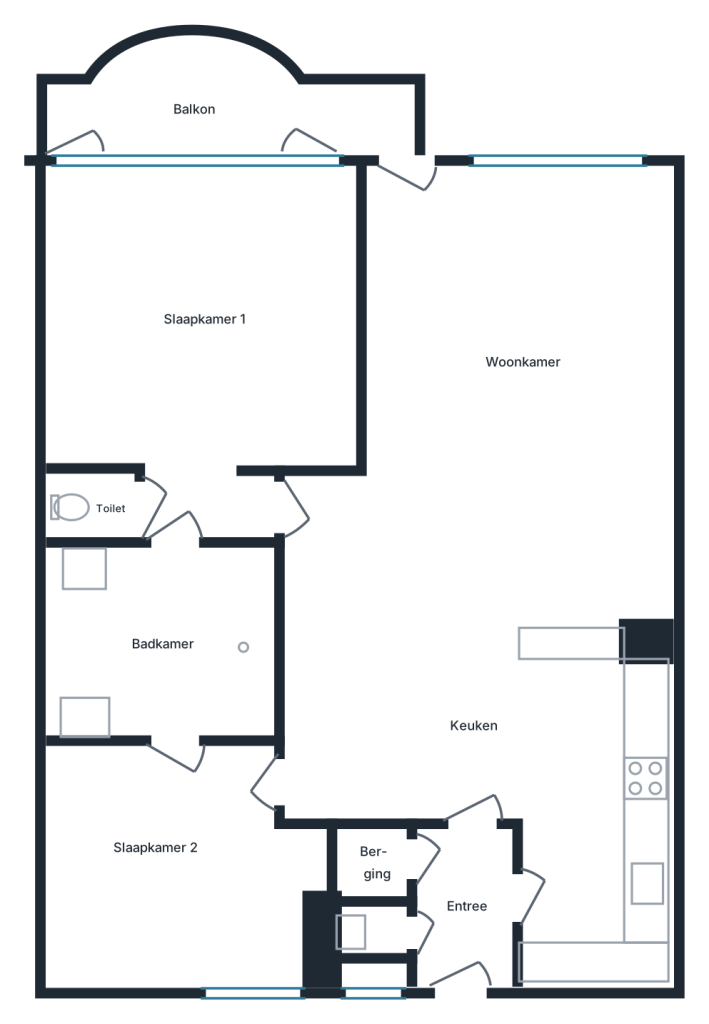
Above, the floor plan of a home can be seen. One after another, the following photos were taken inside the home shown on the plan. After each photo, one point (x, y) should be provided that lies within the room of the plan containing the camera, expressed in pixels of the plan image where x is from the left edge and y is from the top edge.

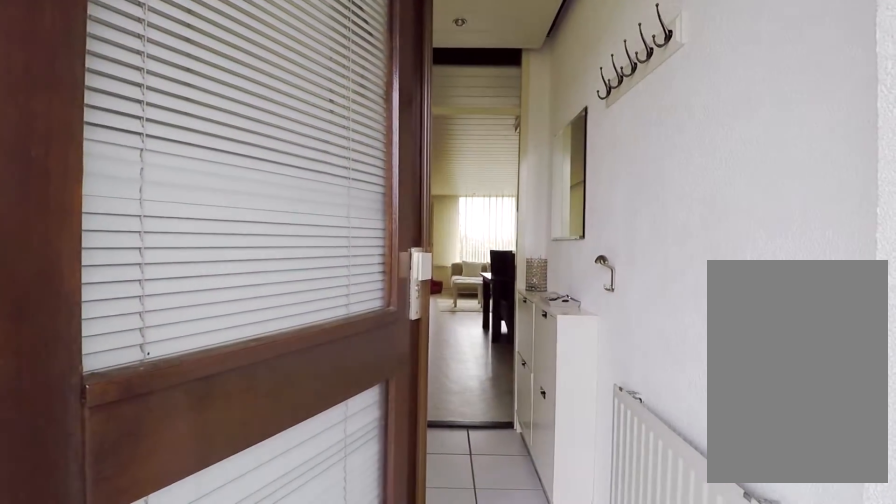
(465, 906)
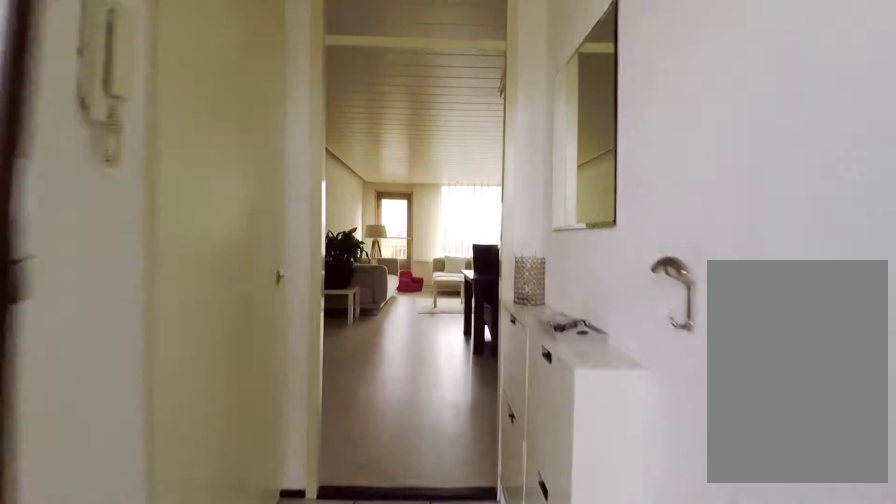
(465, 906)
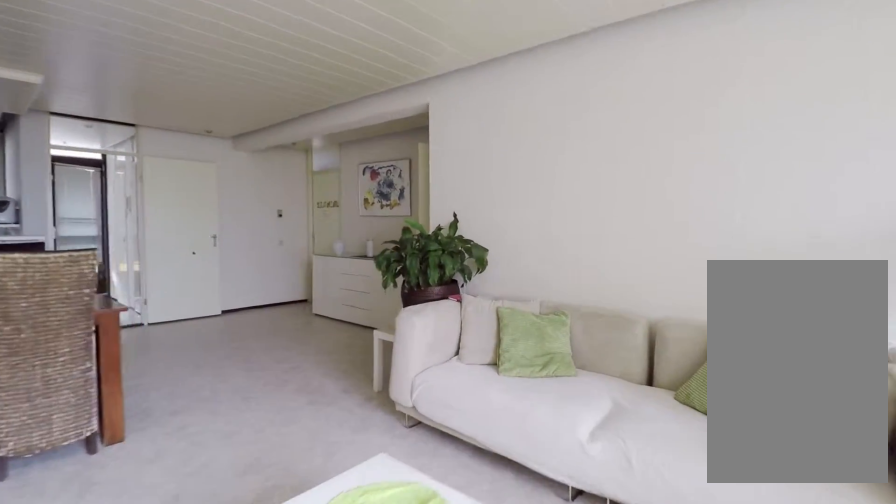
(504, 395)
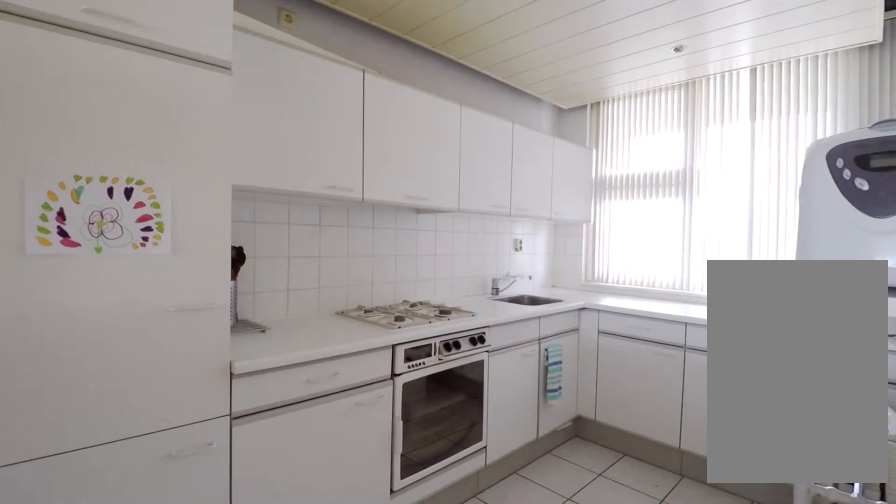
(447, 759)
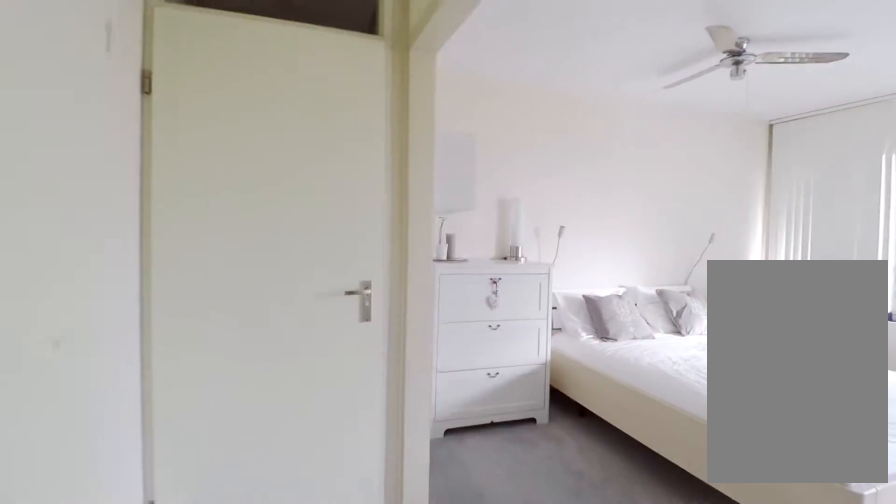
(203, 339)
